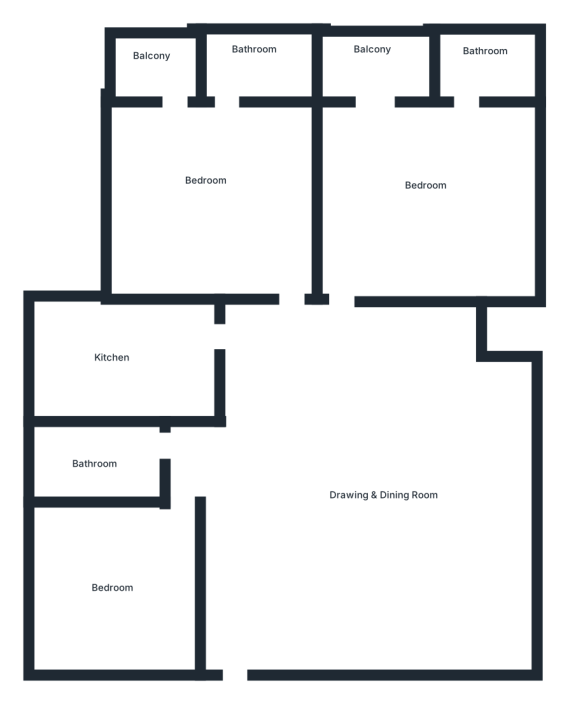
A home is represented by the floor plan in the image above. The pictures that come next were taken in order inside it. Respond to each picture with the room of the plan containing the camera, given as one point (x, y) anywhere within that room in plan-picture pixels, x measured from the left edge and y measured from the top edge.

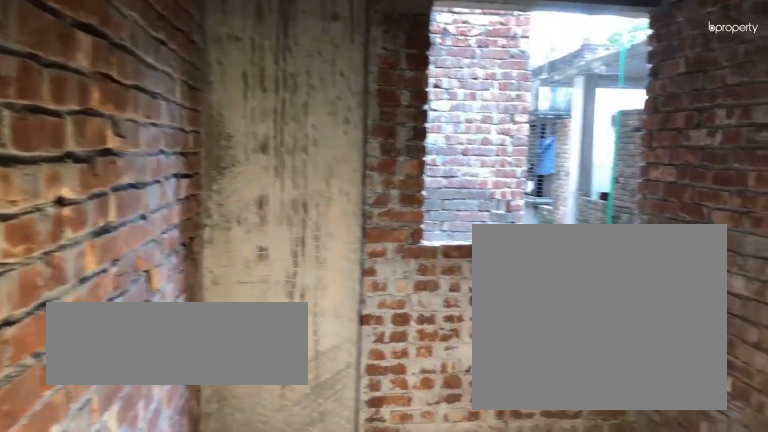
(127, 353)
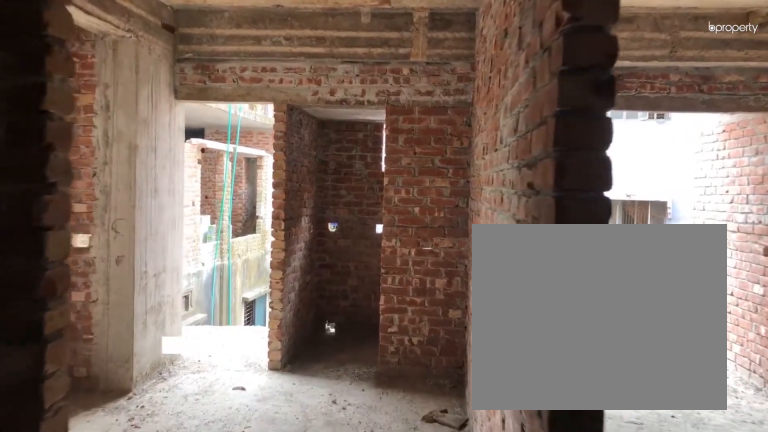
(288, 302)
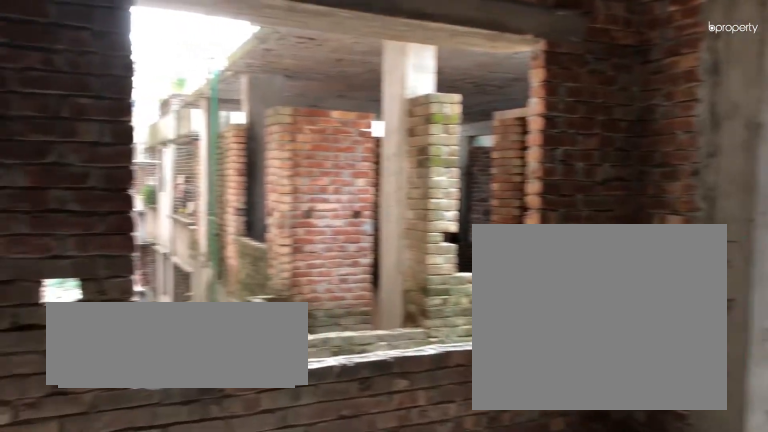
(214, 197)
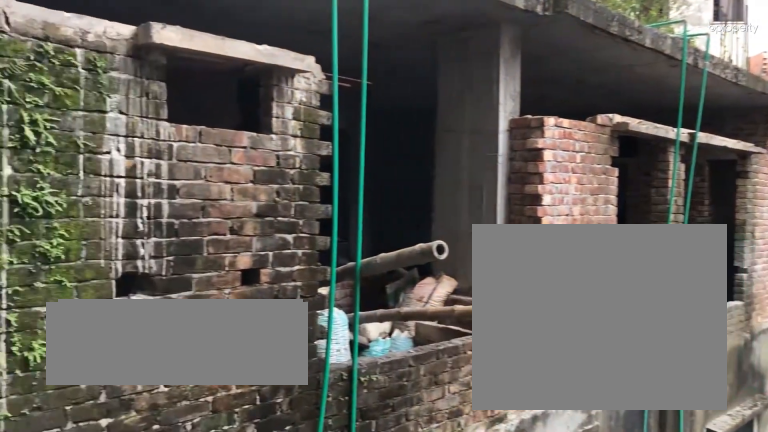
(157, 71)
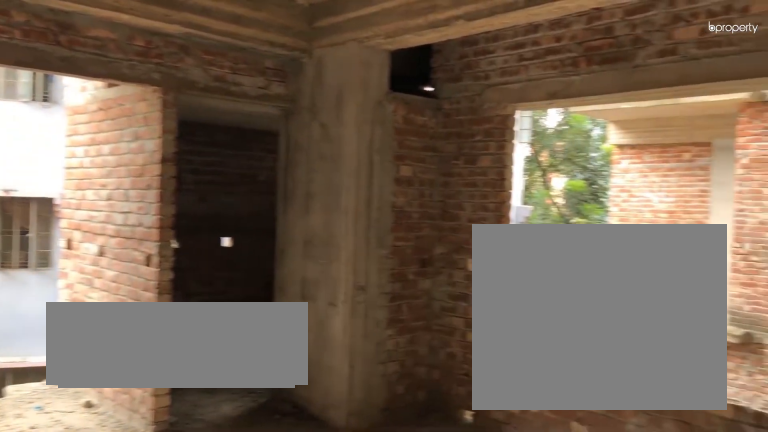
(426, 197)
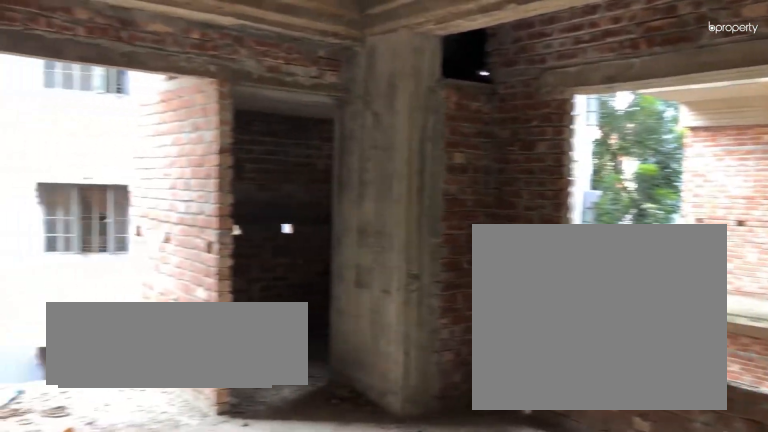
(426, 197)
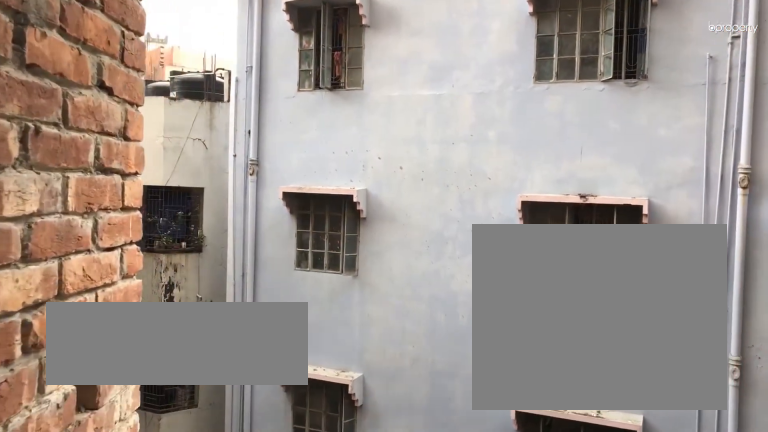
(373, 70)
